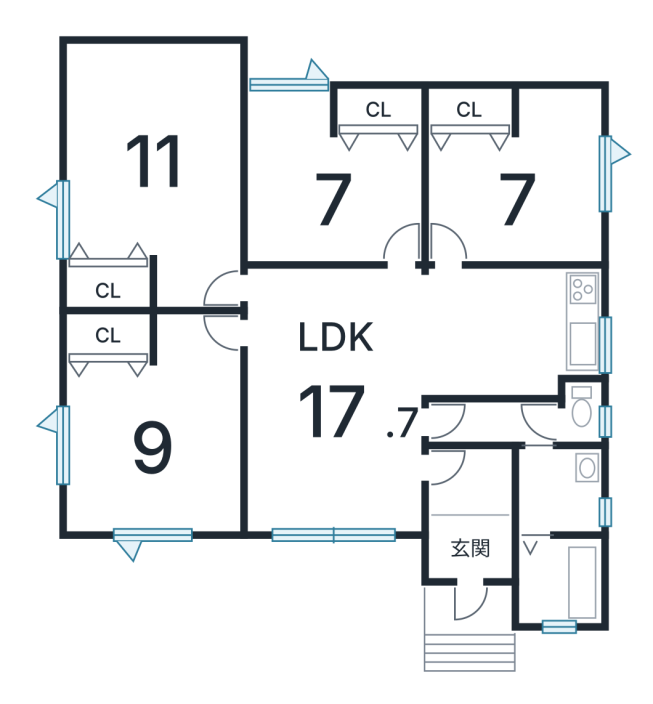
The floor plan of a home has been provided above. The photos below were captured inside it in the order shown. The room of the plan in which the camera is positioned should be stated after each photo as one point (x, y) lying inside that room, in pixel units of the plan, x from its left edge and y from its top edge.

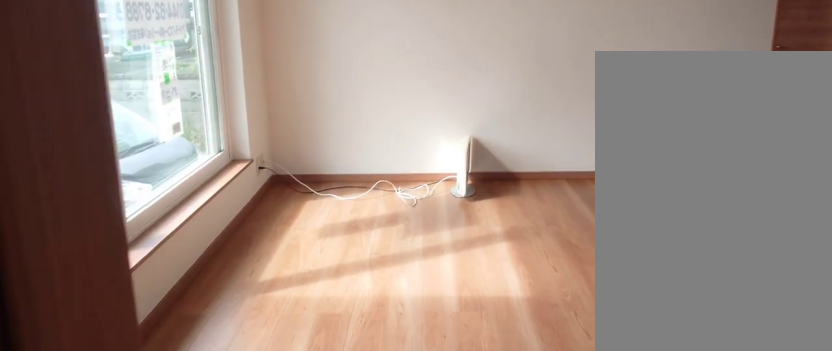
(324, 430)
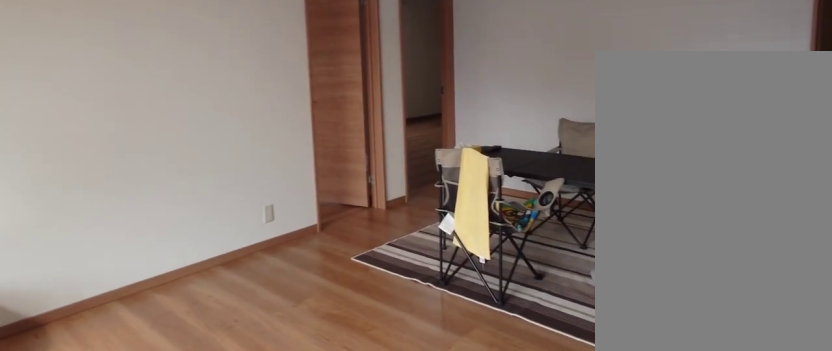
(324, 430)
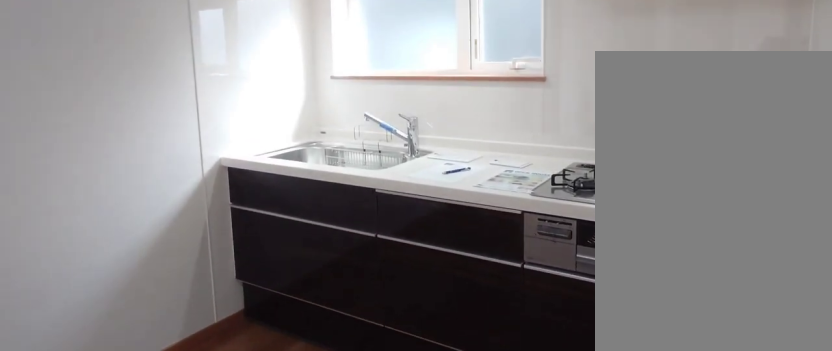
(492, 339)
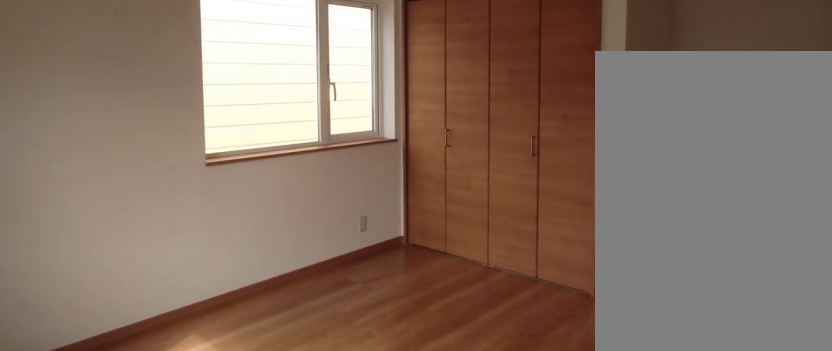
(145, 447)
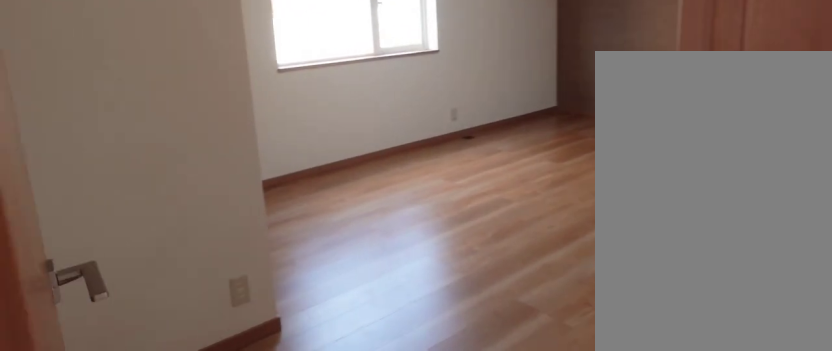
(147, 169)
